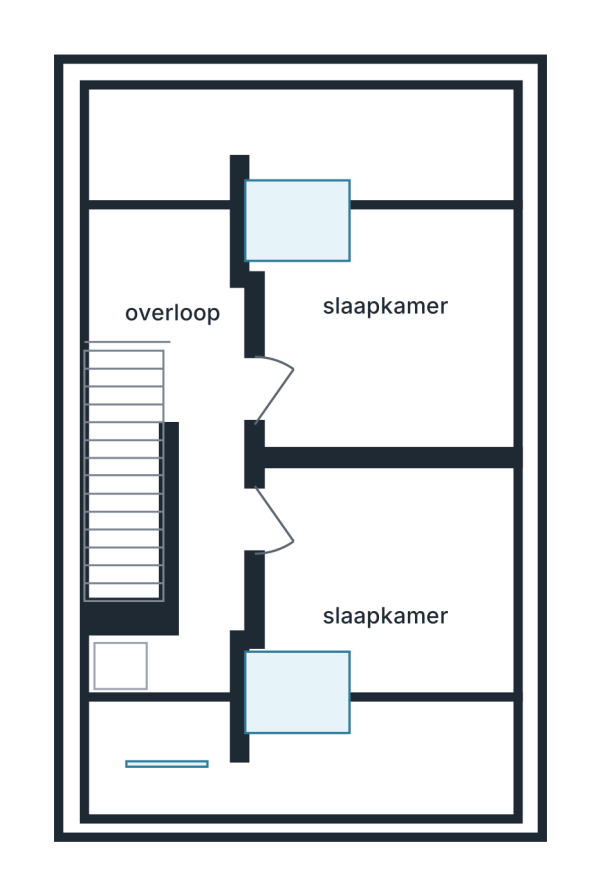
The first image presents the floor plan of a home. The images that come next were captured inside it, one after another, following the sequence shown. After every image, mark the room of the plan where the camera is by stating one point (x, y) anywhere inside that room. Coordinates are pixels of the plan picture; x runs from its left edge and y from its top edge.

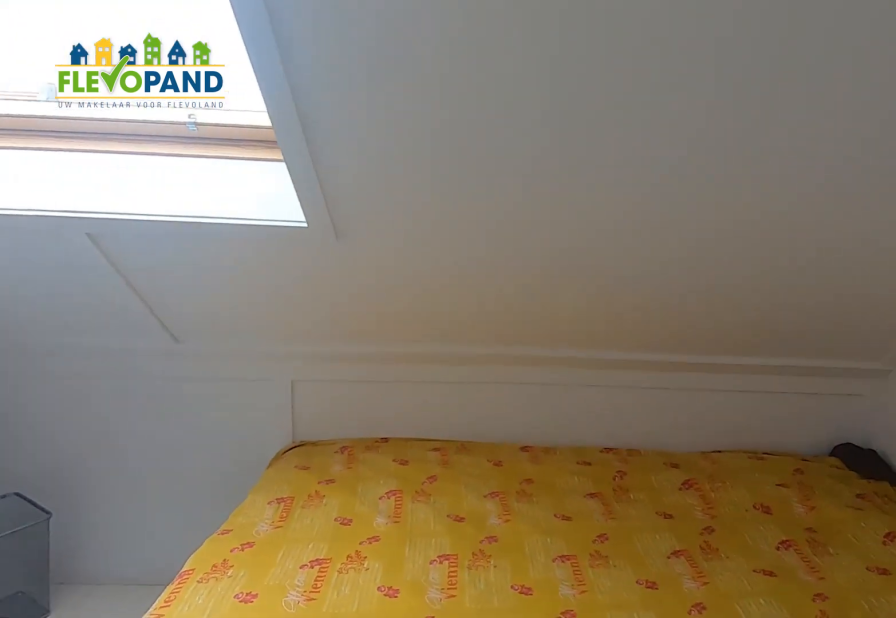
(389, 410)
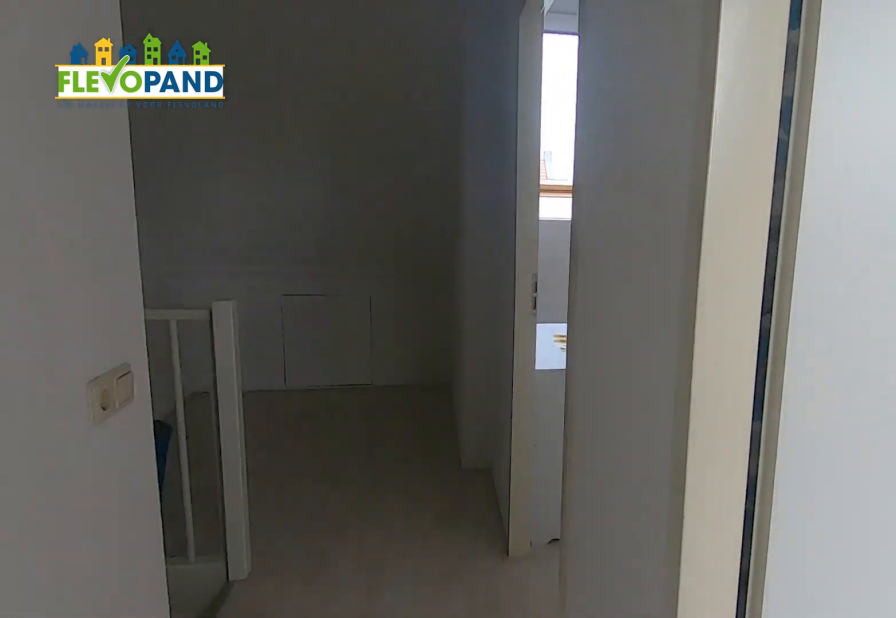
(125, 664)
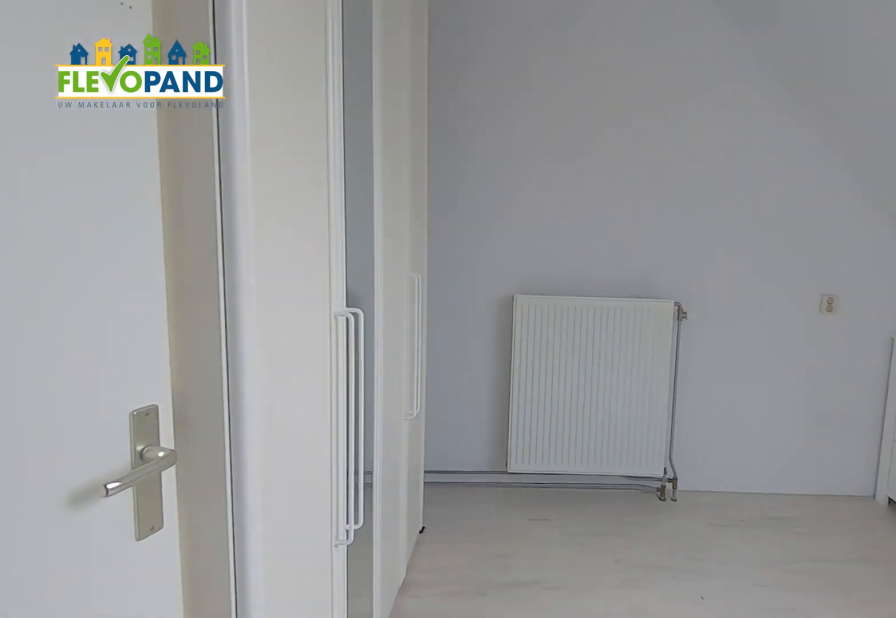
(381, 587)
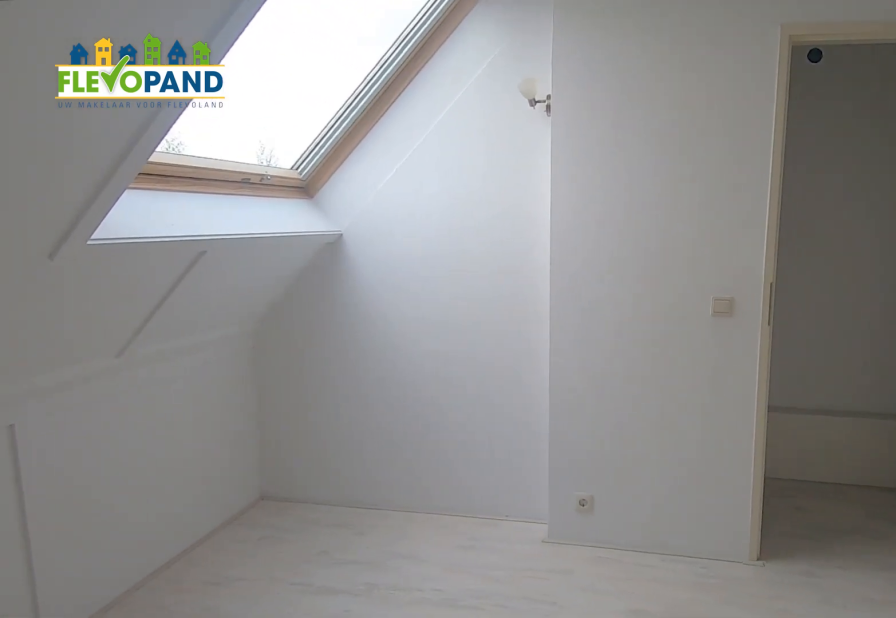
(381, 587)
